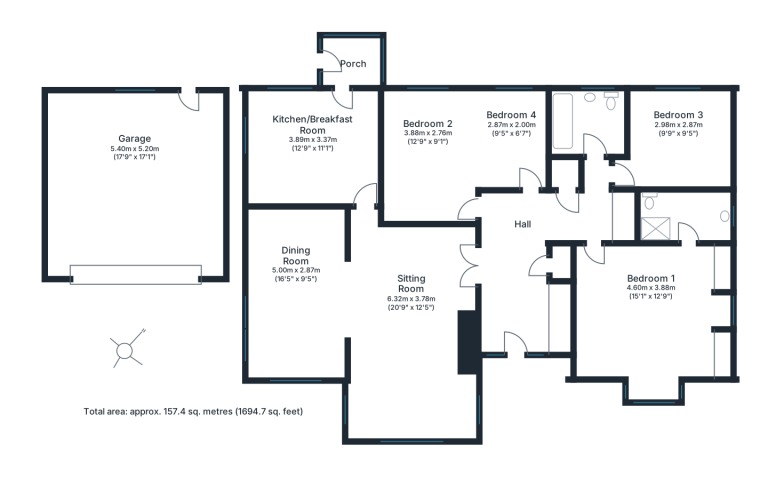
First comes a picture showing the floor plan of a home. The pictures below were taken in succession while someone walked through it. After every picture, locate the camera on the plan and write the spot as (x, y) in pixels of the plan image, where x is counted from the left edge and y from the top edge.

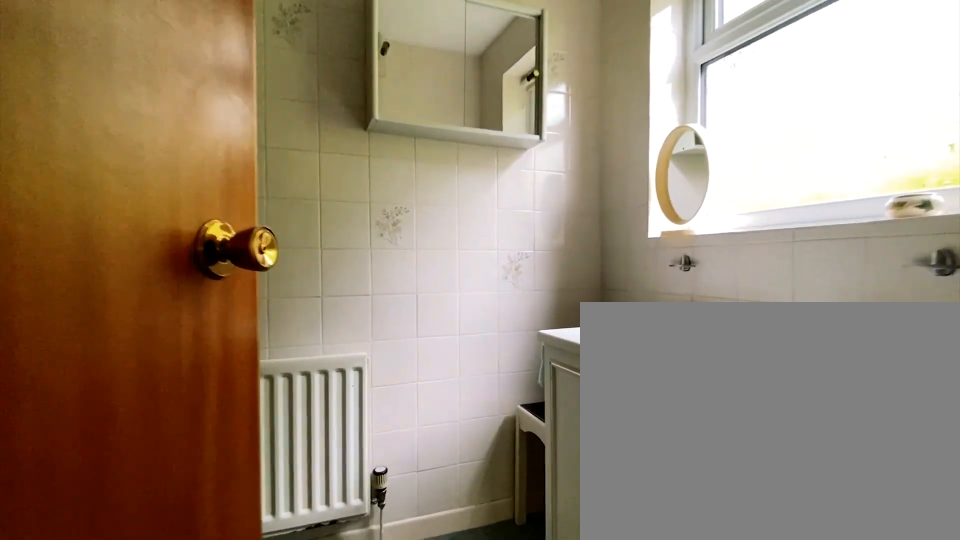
(690, 241)
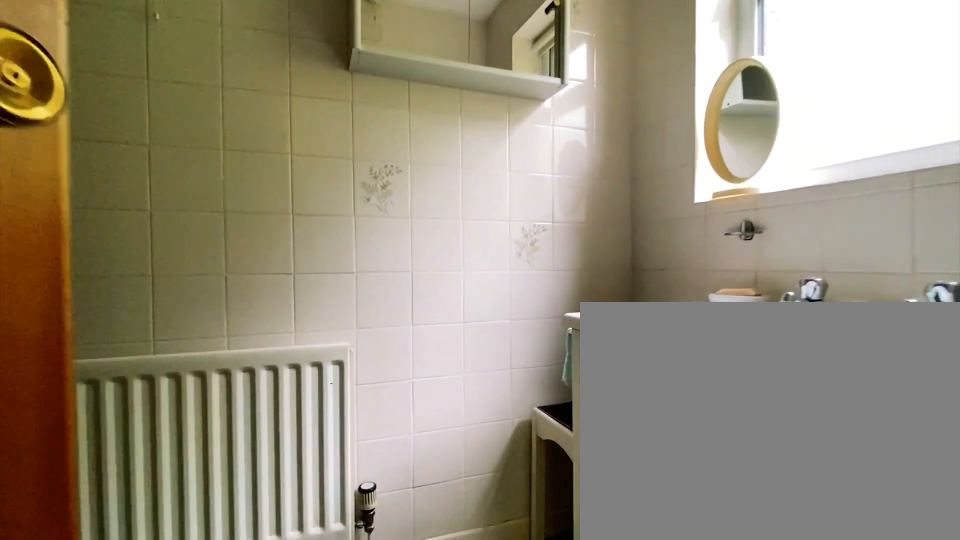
(690, 233)
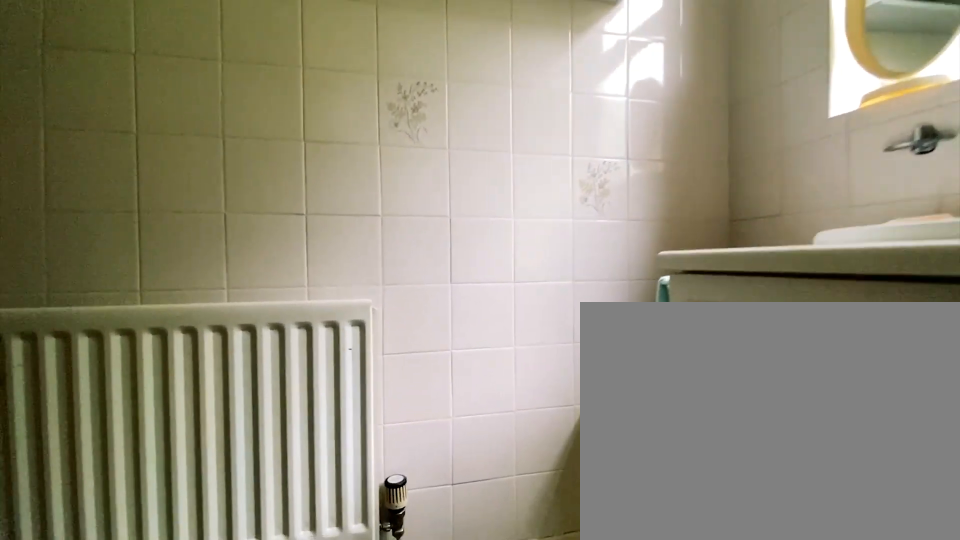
(690, 224)
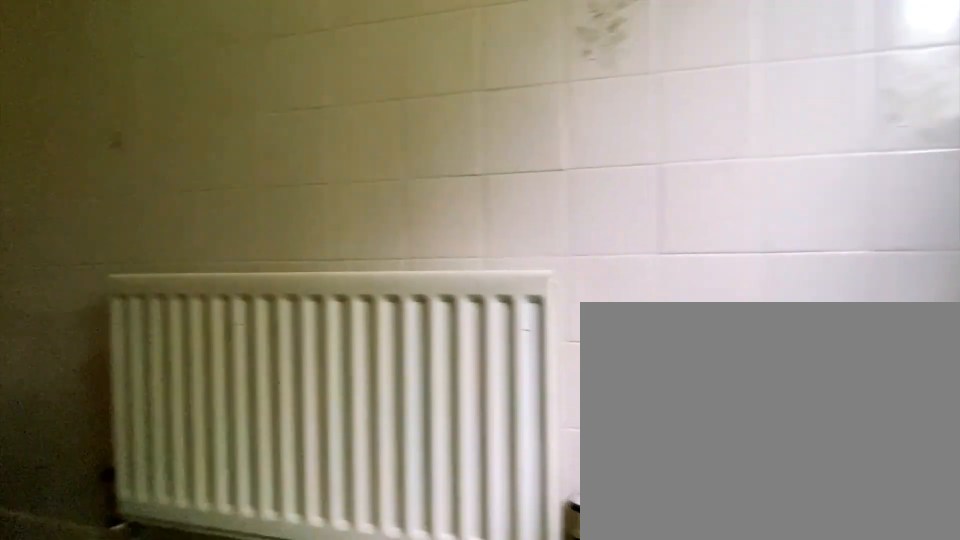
(690, 217)
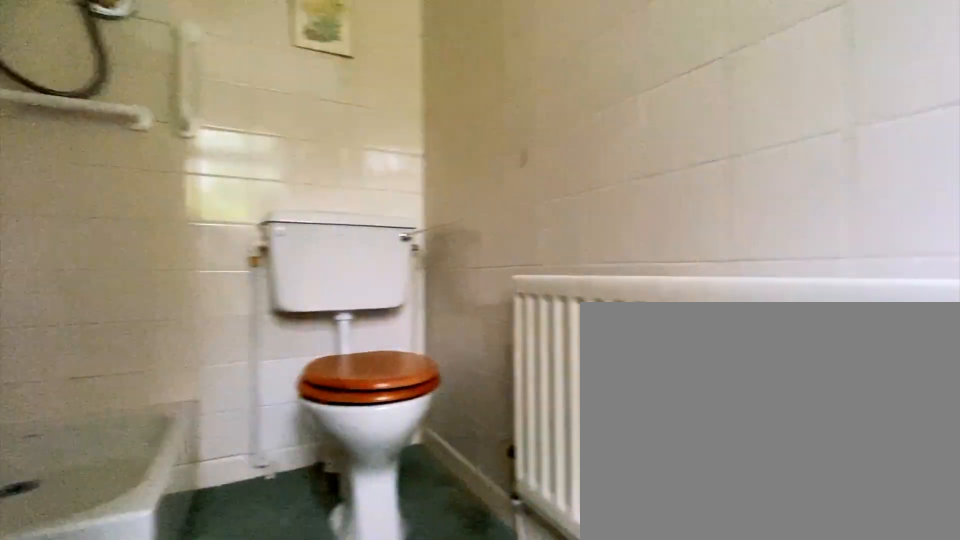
(690, 215)
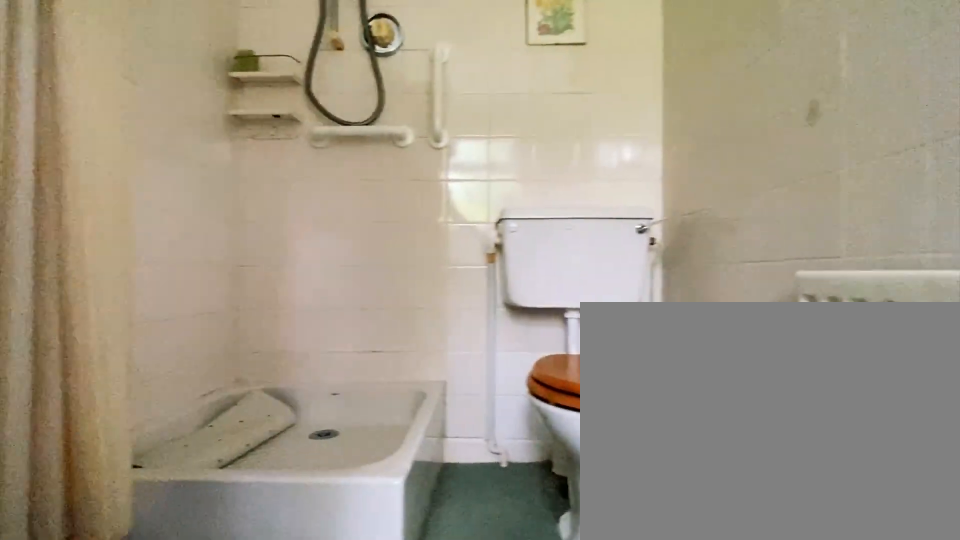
(690, 215)
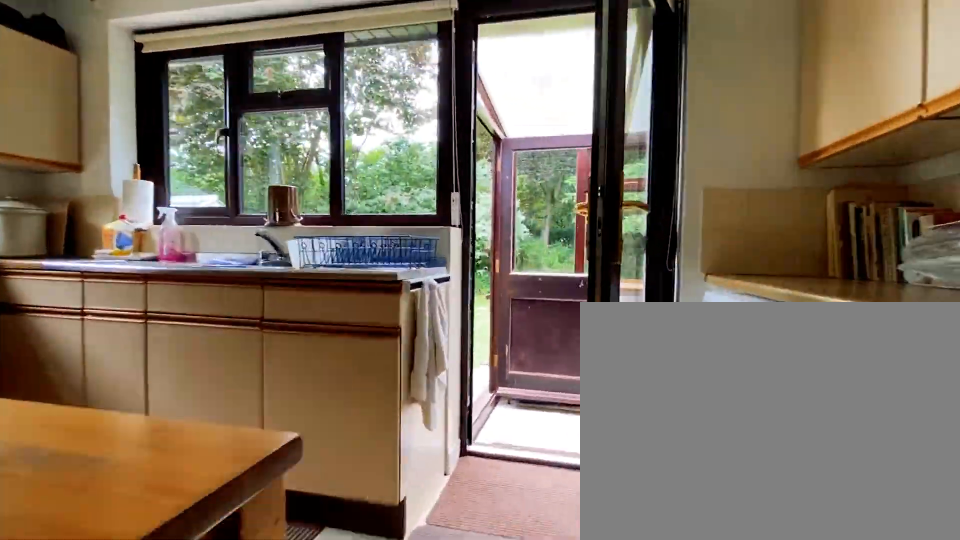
(349, 166)
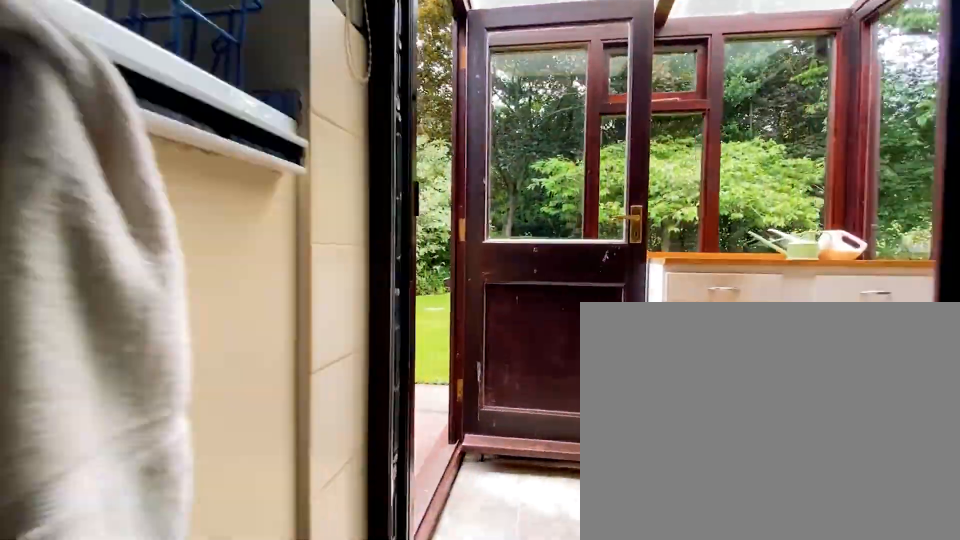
(342, 120)
